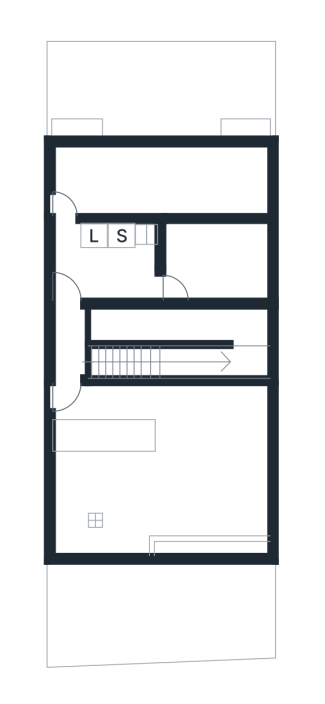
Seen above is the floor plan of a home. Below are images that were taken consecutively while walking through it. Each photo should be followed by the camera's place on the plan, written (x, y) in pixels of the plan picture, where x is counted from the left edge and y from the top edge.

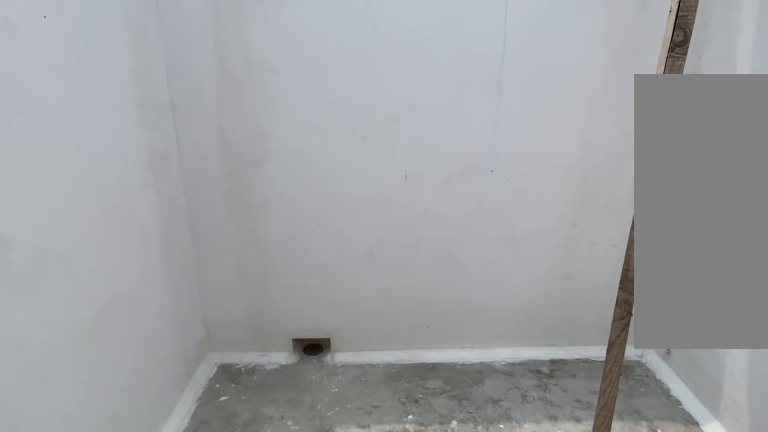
(184, 270)
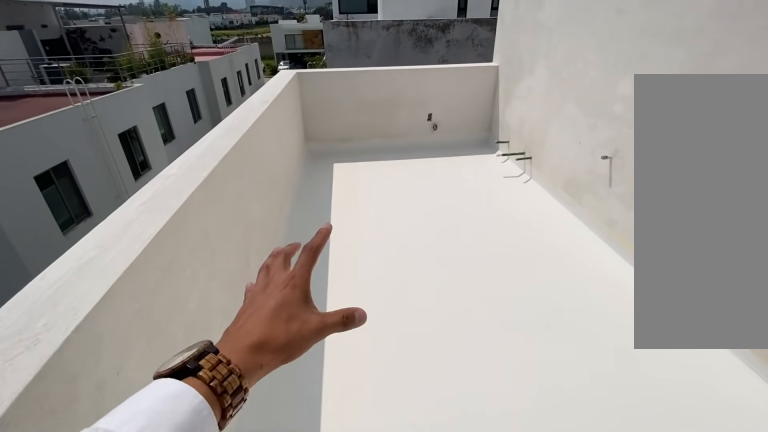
(113, 168)
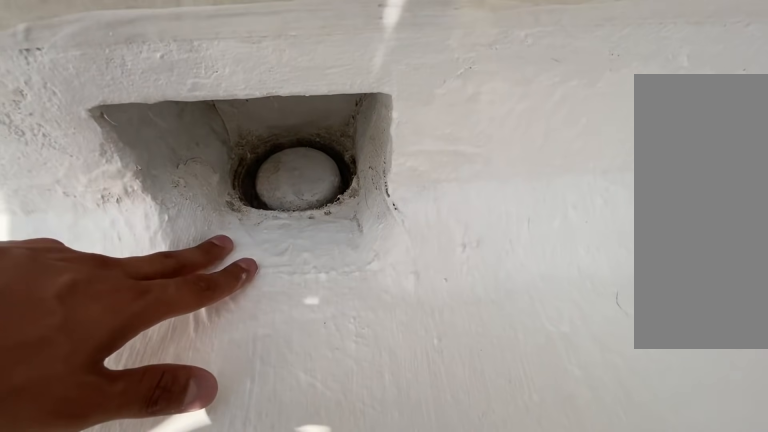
(61, 159)
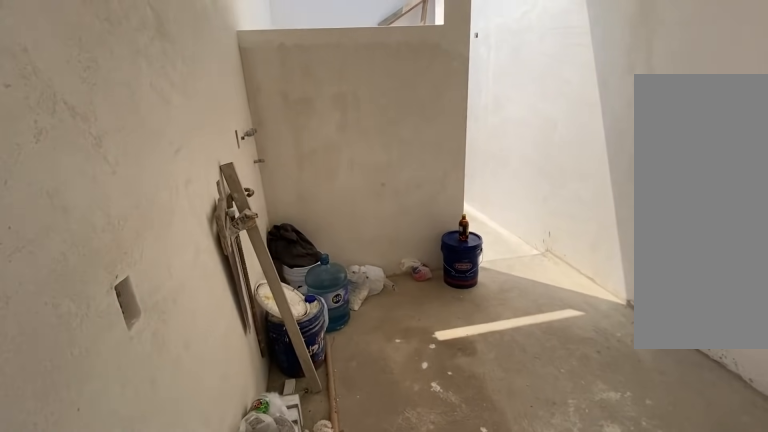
(67, 209)
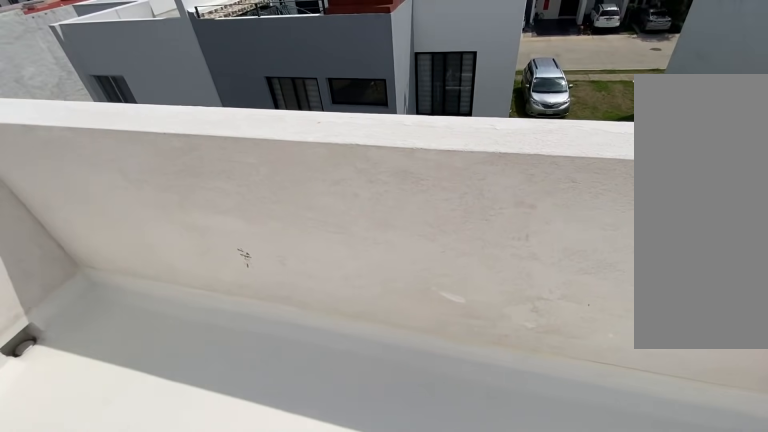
(120, 175)
